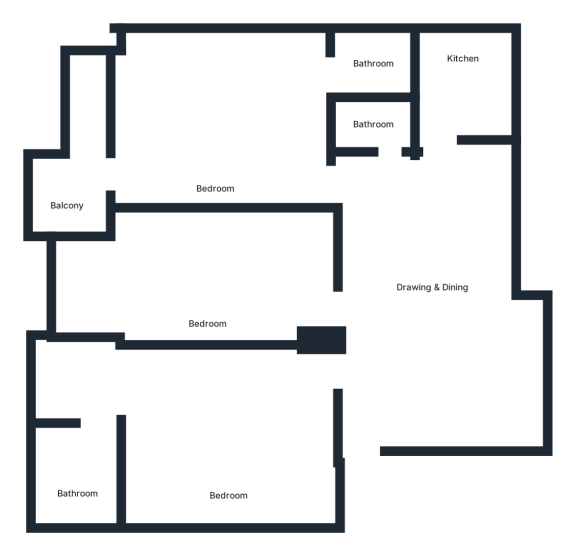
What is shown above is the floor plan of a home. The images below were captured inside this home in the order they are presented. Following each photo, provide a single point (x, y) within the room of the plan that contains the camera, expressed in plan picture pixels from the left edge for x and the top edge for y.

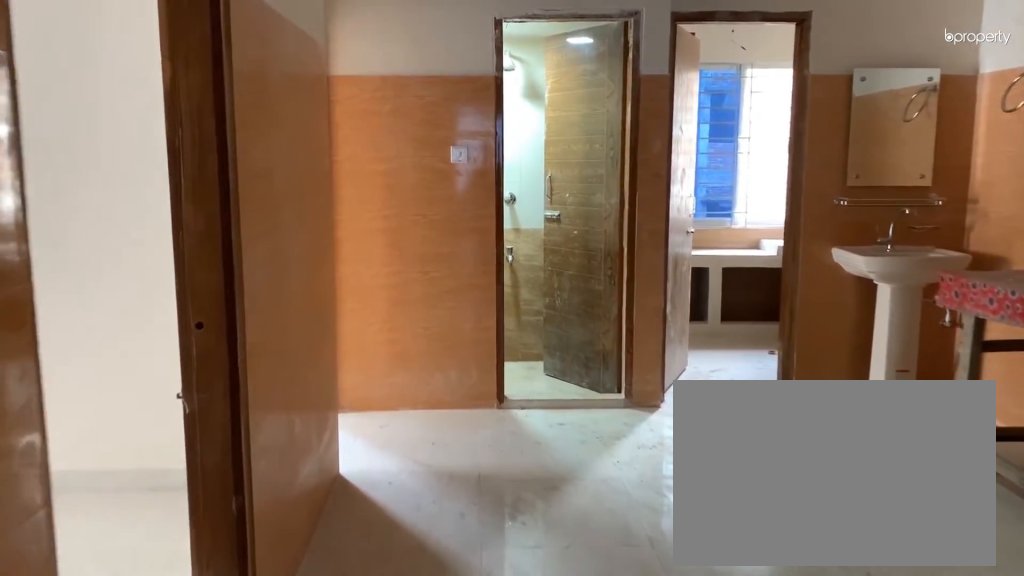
(364, 414)
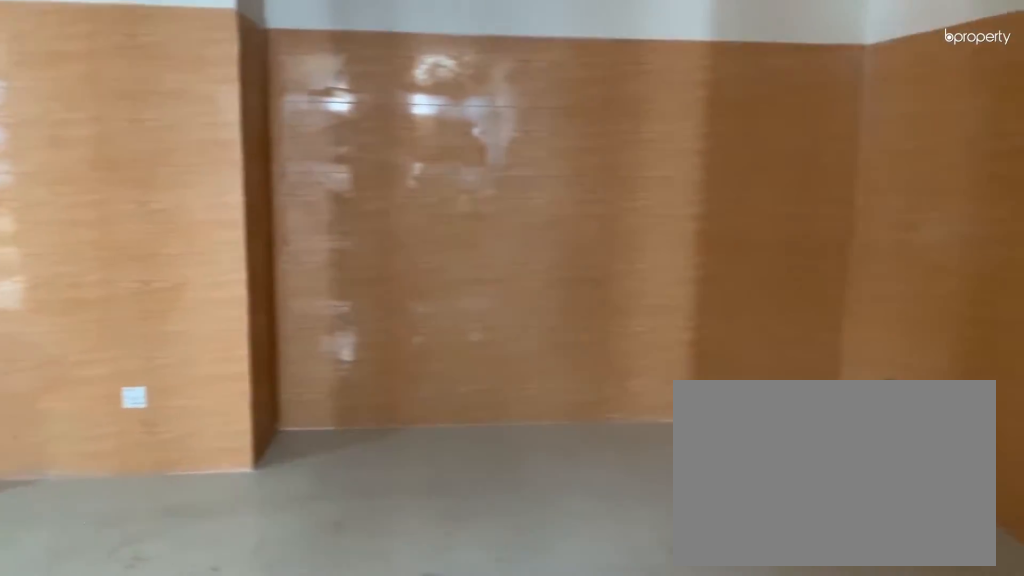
(440, 282)
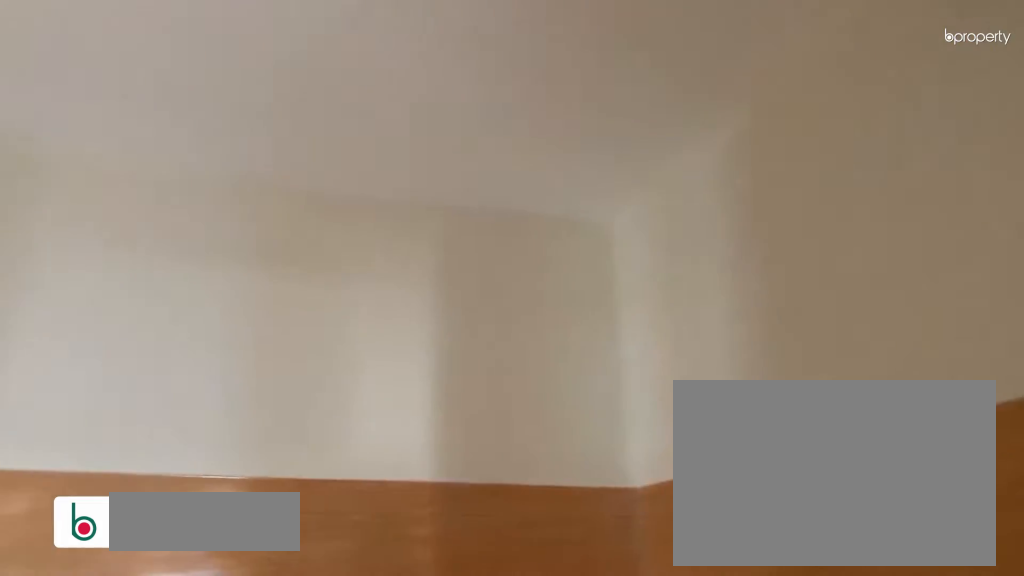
(440, 282)
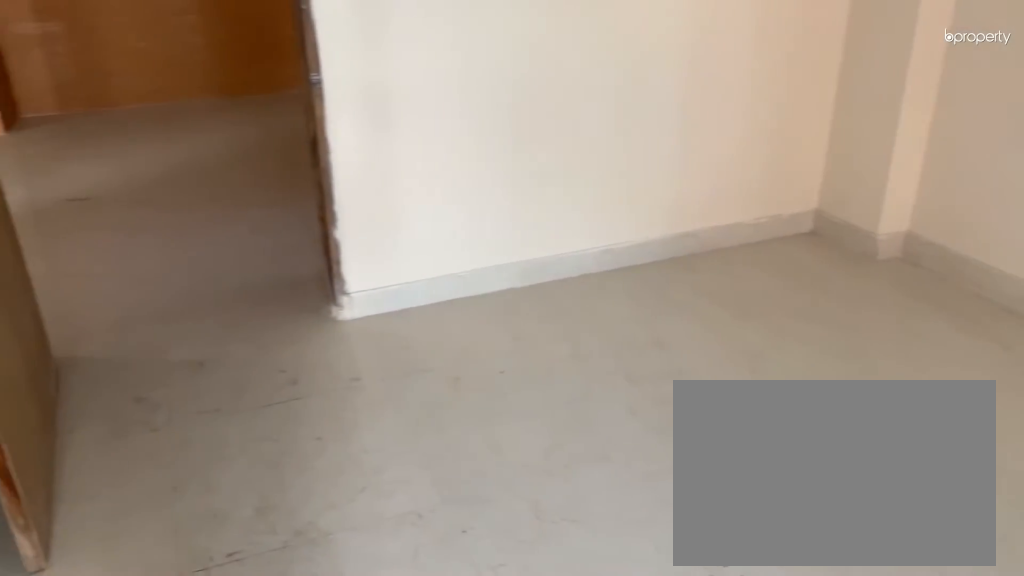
(228, 435)
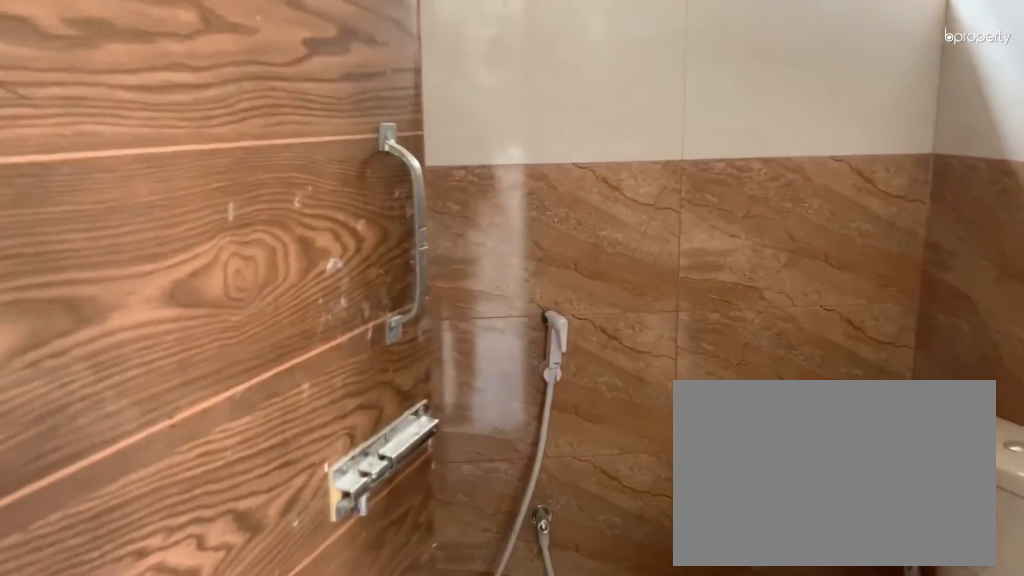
(102, 416)
